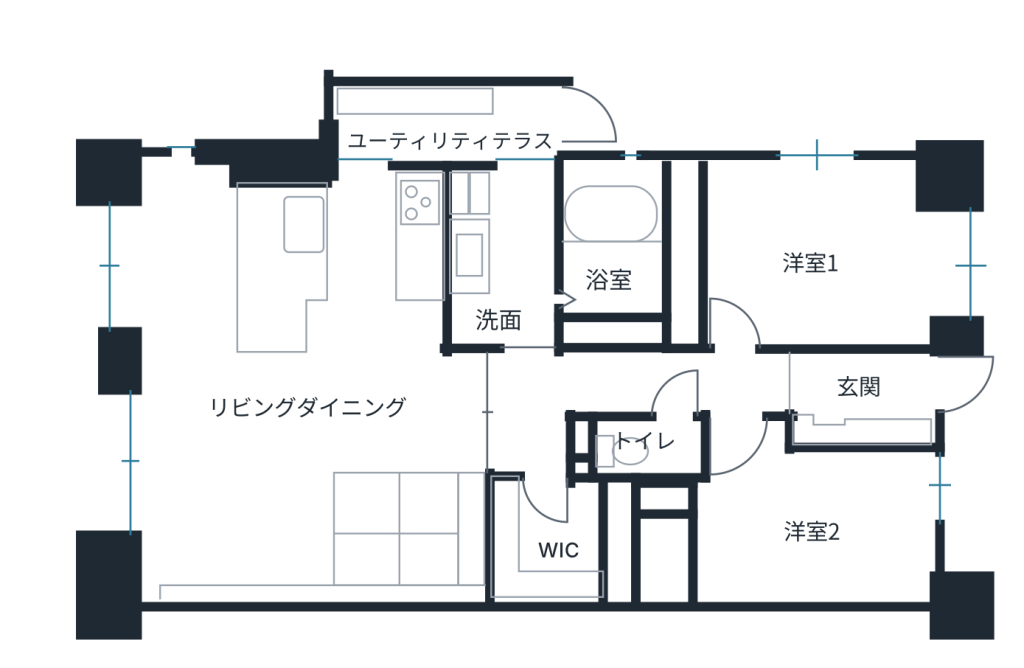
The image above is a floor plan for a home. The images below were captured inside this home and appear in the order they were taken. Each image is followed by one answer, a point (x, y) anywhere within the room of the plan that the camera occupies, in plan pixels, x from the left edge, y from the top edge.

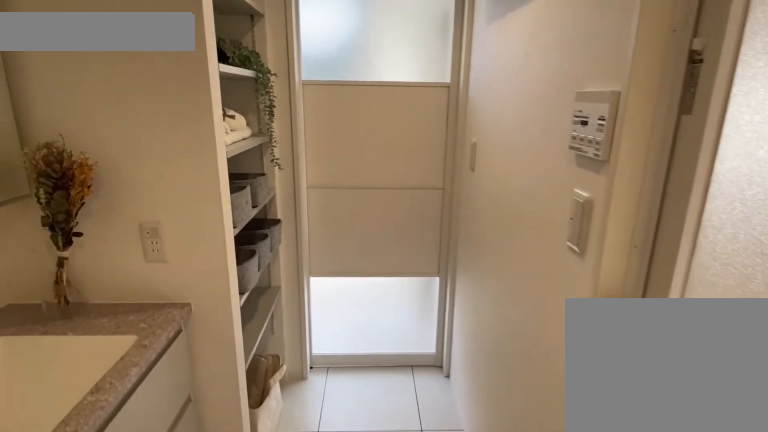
(495, 260)
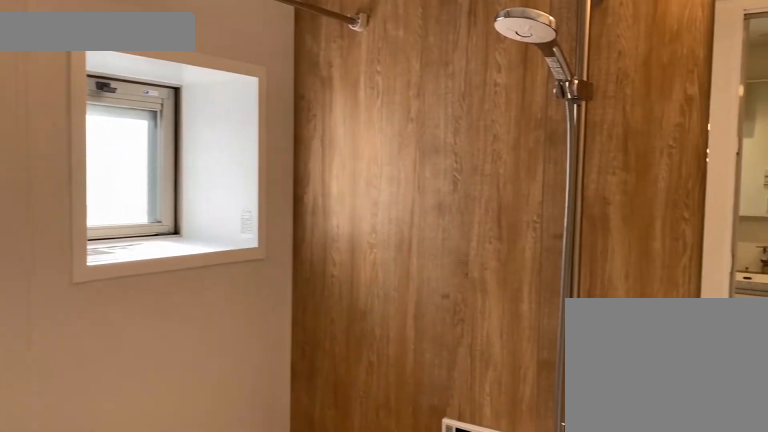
(612, 247)
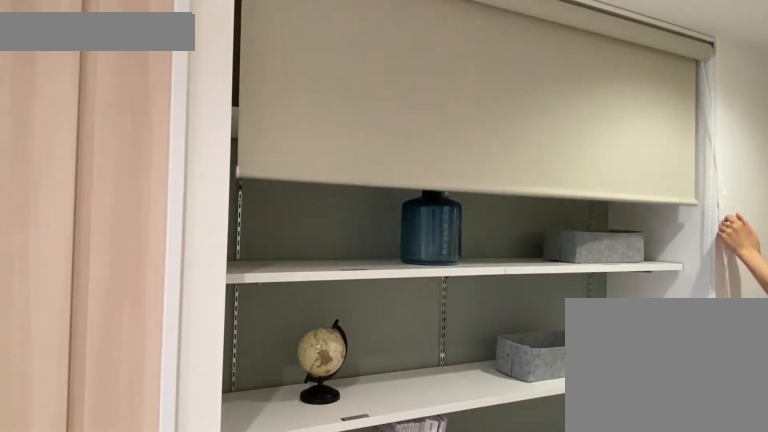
(636, 380)
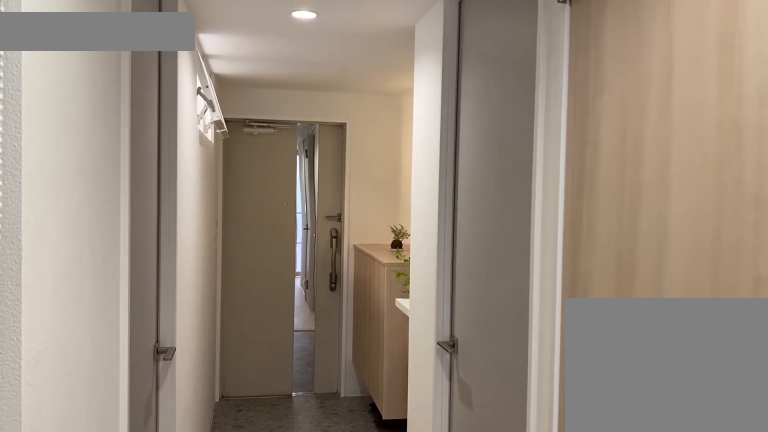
(636, 379)
